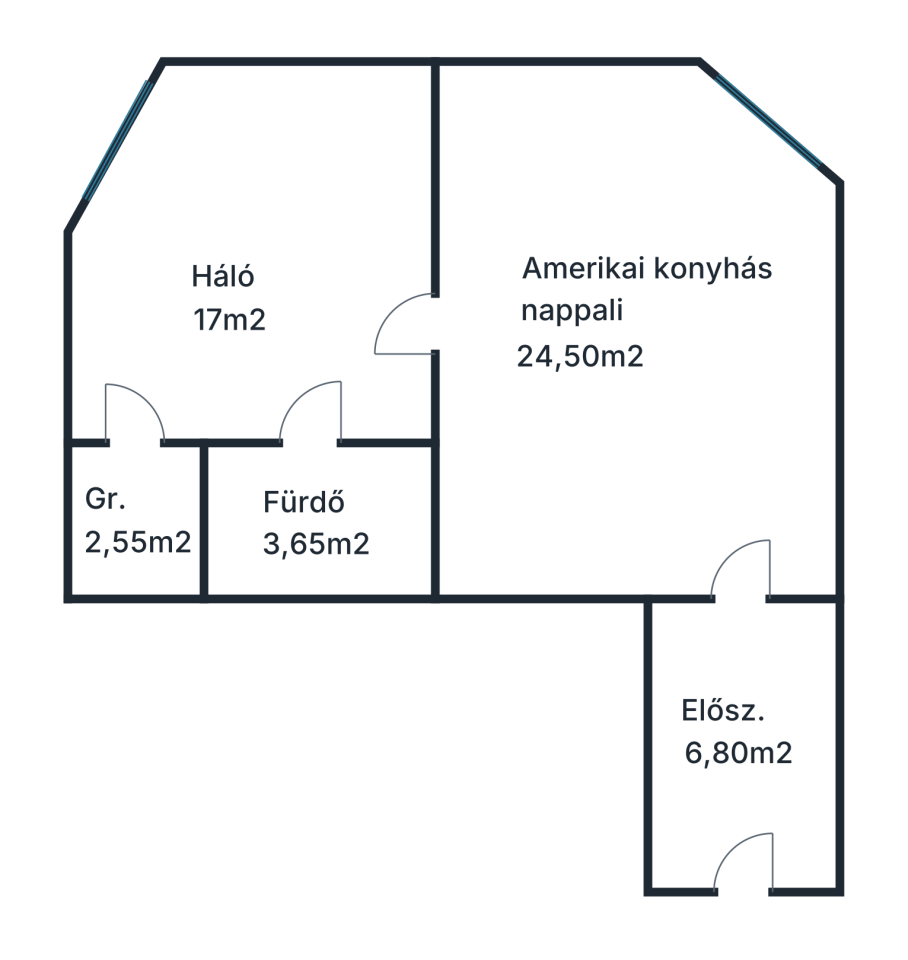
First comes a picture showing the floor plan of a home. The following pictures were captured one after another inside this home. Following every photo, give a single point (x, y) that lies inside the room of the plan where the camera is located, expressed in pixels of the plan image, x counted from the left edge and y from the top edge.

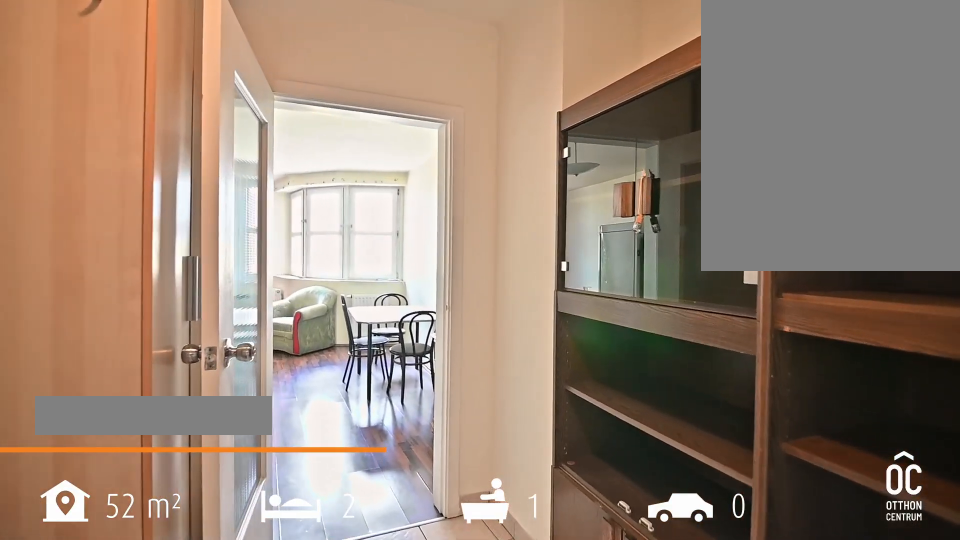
(741, 741)
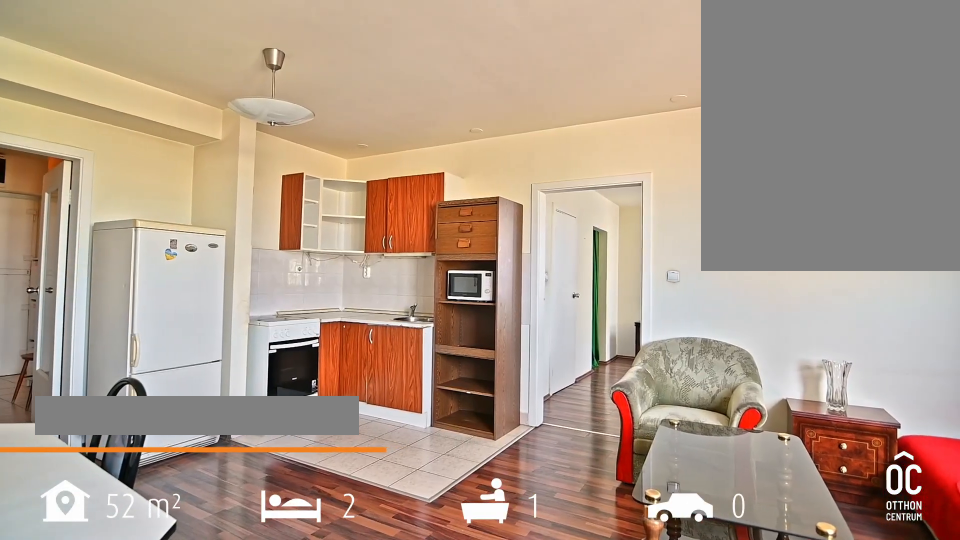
(625, 359)
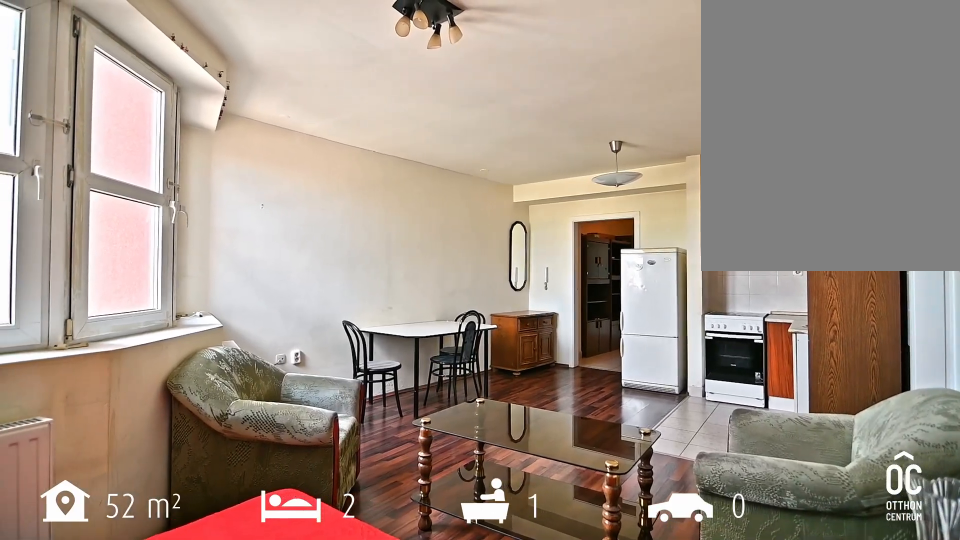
(625, 359)
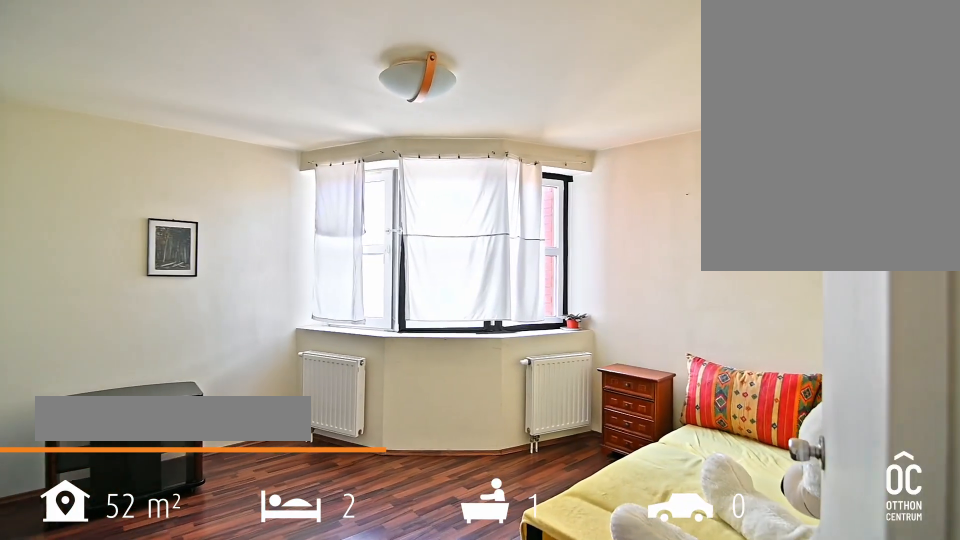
(265, 268)
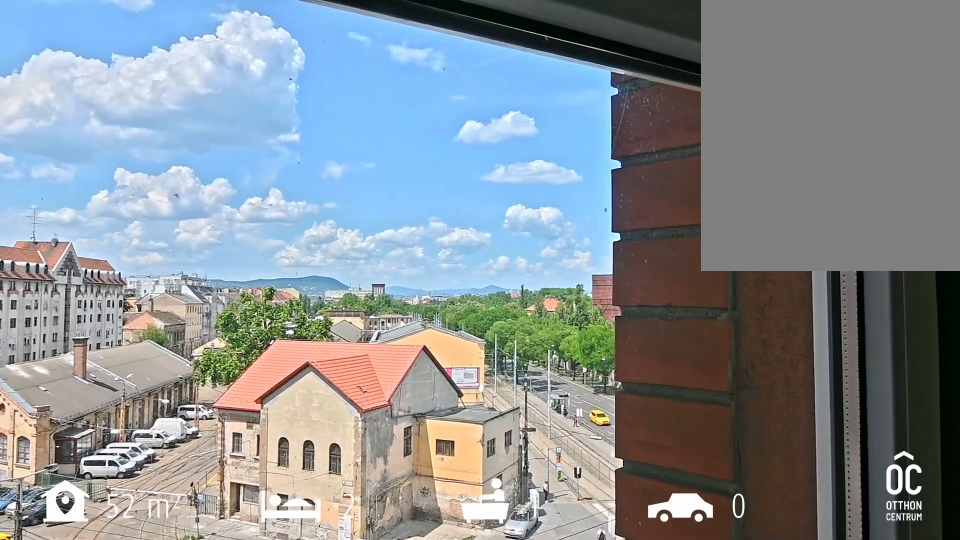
(265, 268)
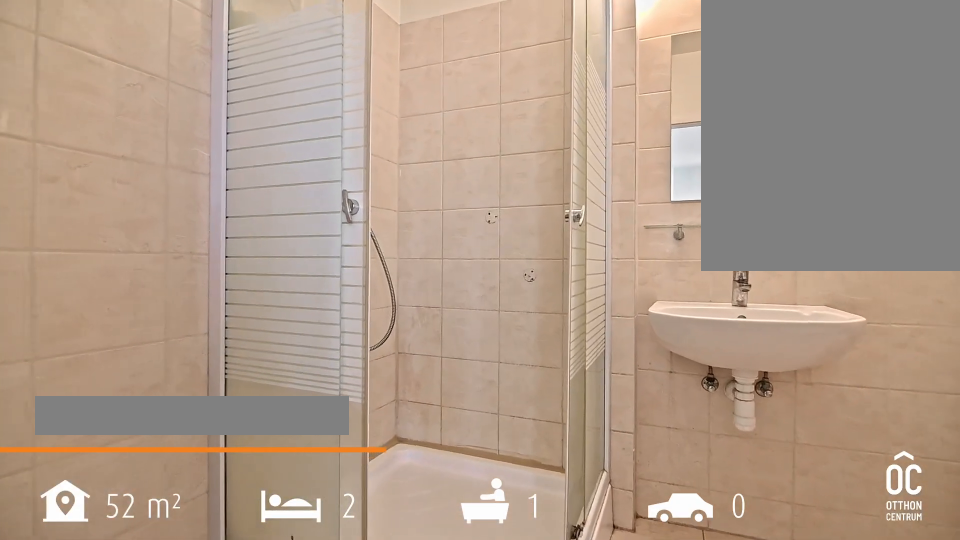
(318, 524)
